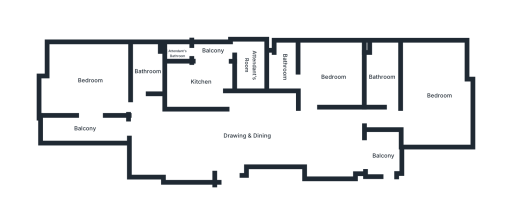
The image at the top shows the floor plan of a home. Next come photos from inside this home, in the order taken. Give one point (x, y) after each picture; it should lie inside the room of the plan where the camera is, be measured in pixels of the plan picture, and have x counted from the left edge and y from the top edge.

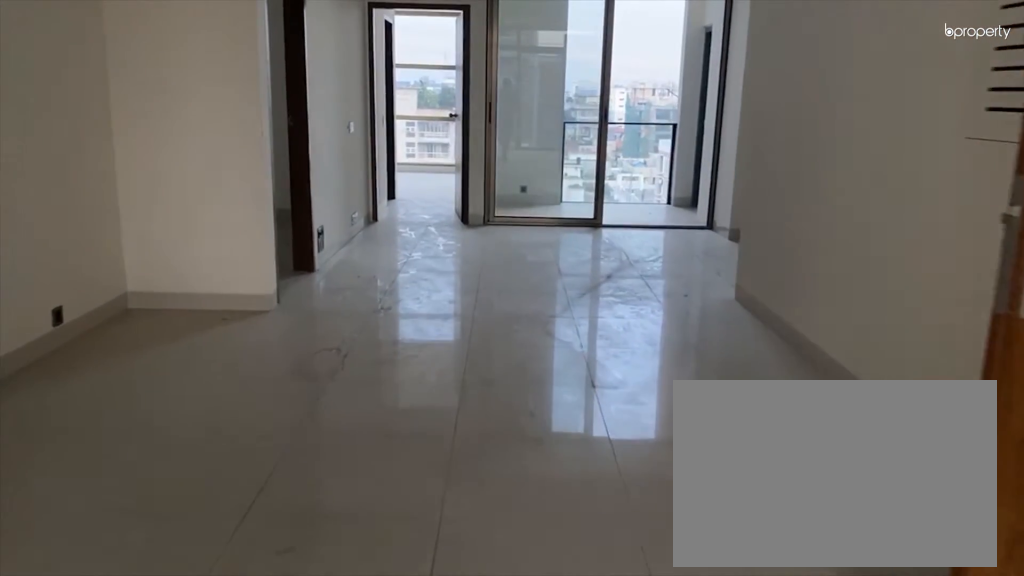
(232, 141)
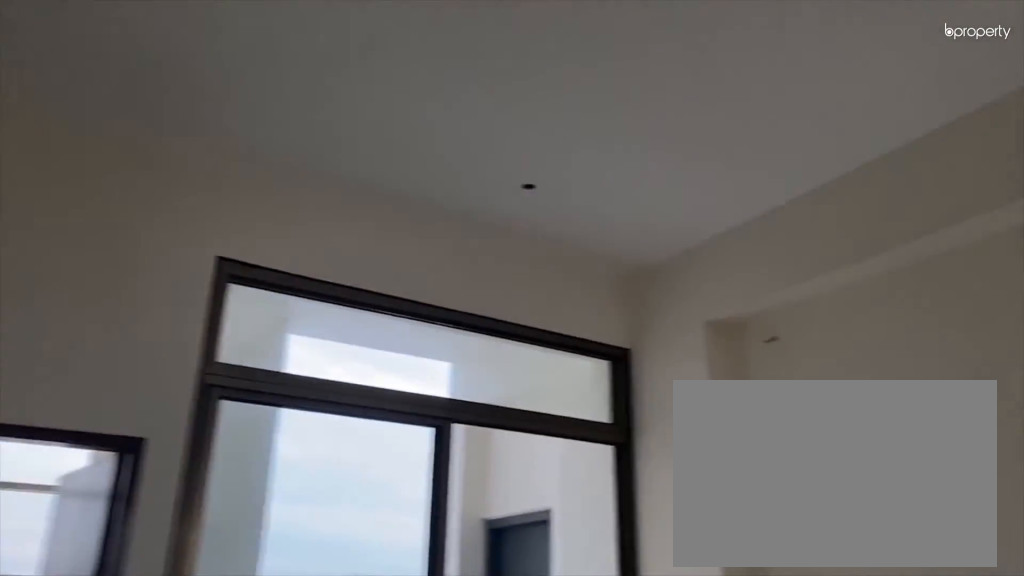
(322, 141)
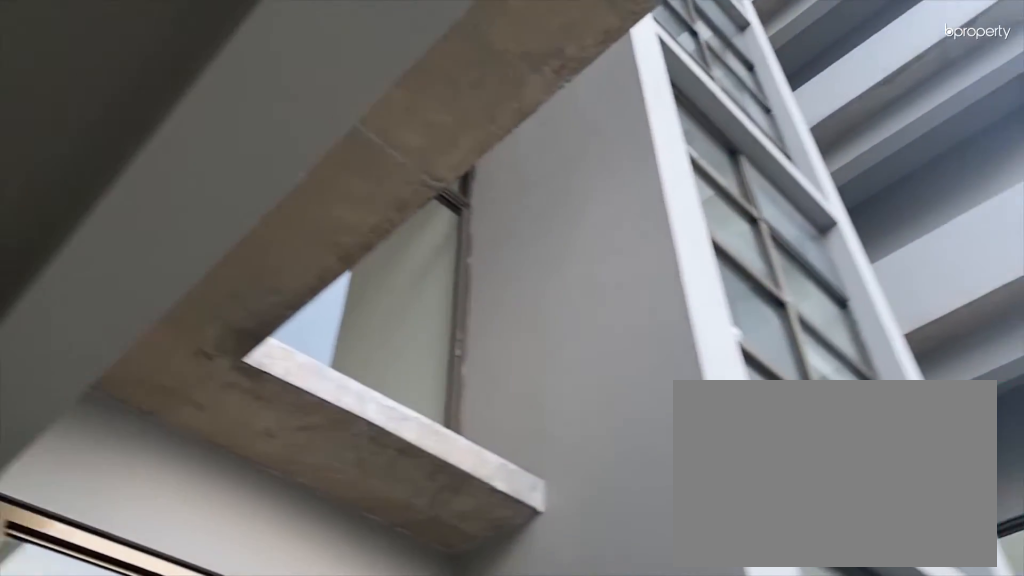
(84, 128)
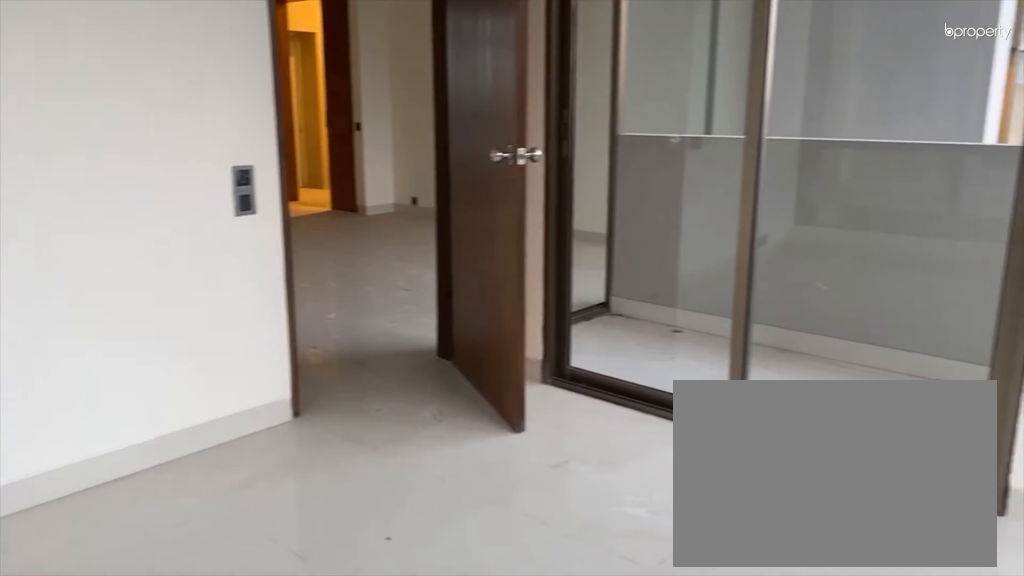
(90, 80)
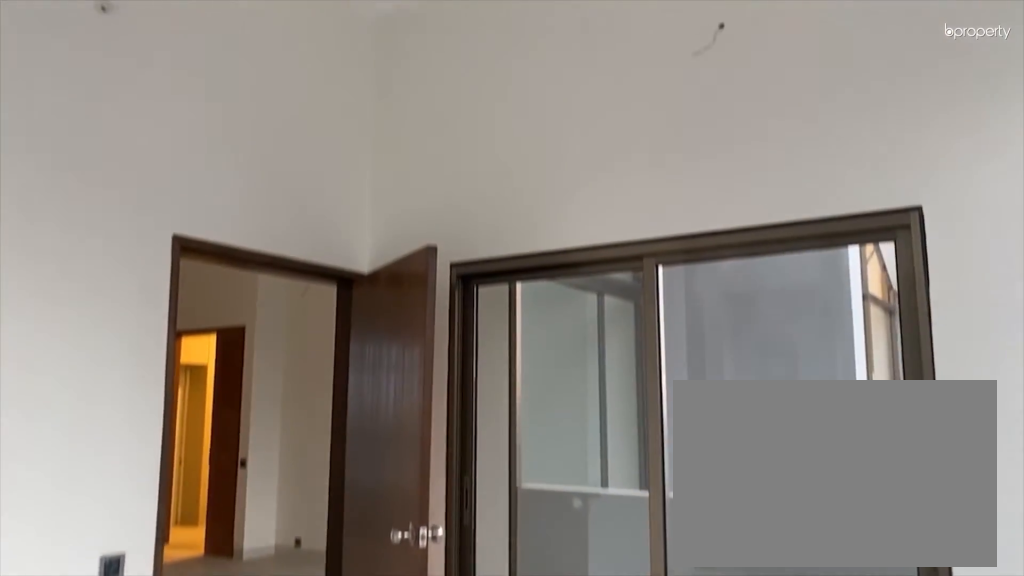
(90, 80)
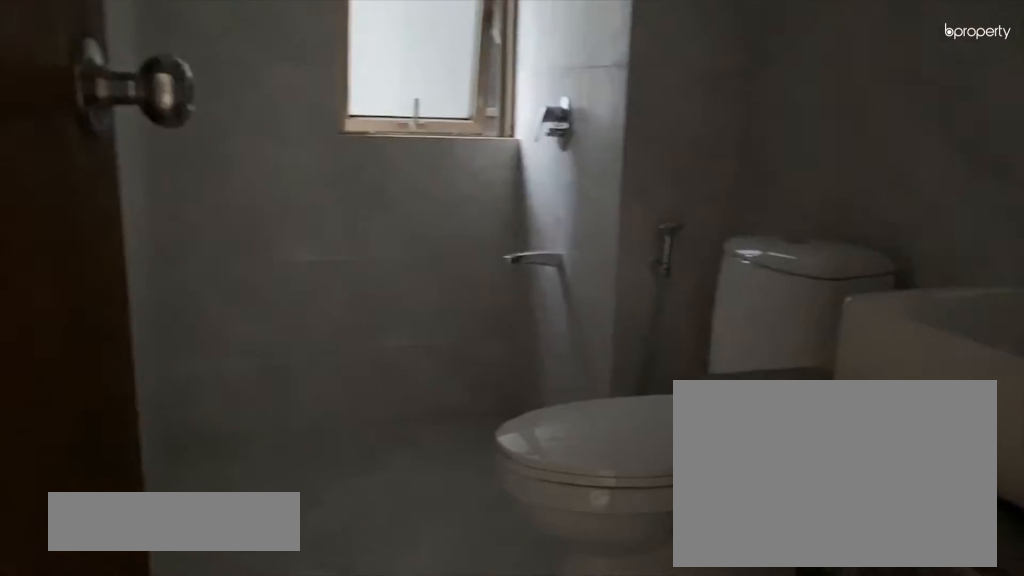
(147, 74)
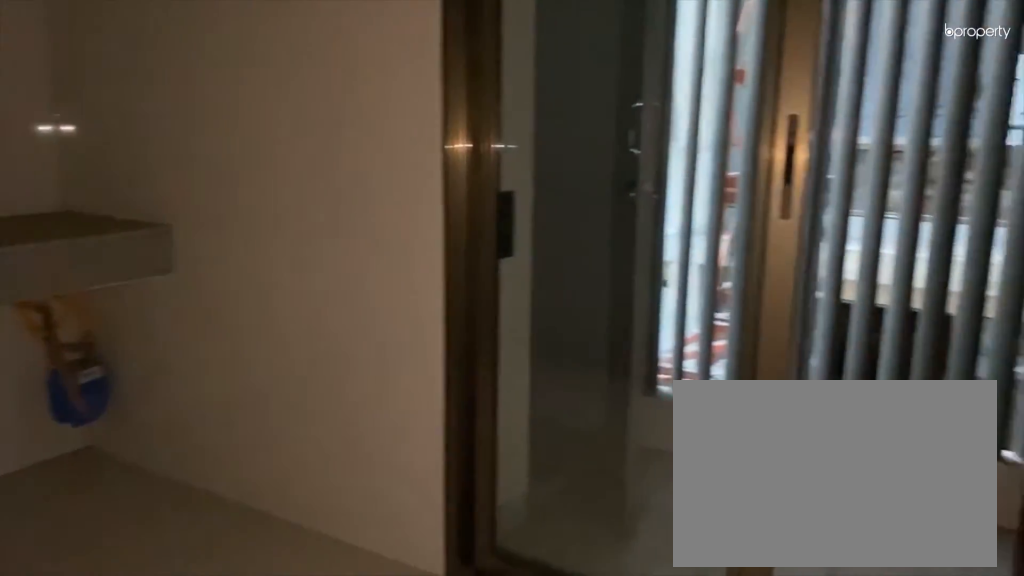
(201, 83)
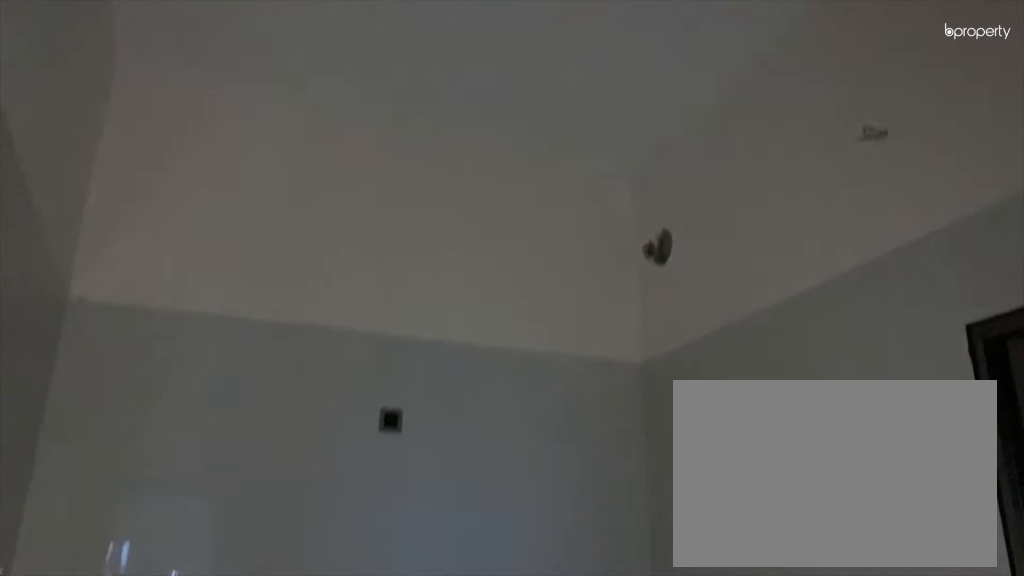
(201, 83)
